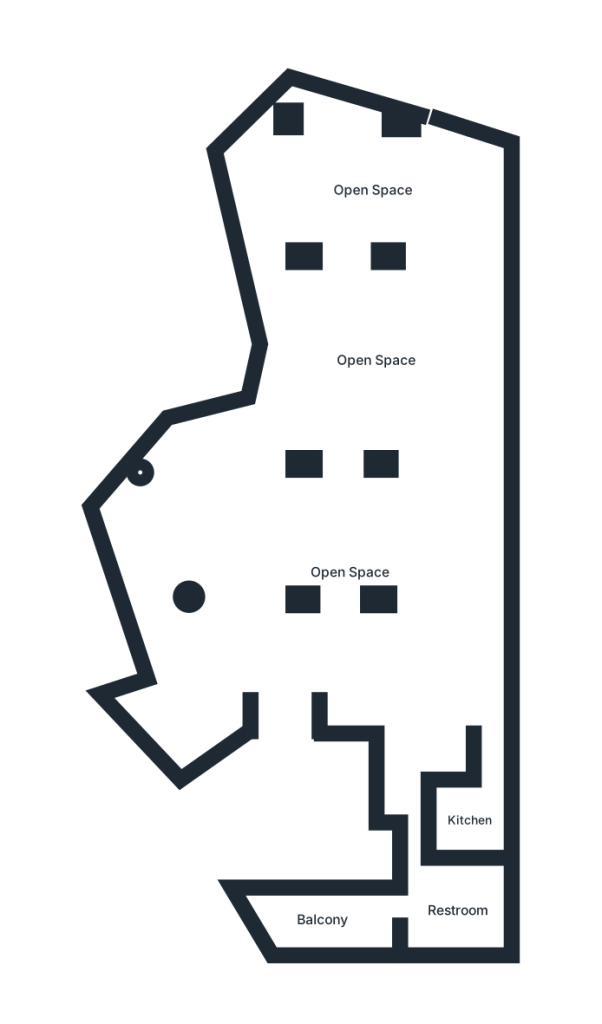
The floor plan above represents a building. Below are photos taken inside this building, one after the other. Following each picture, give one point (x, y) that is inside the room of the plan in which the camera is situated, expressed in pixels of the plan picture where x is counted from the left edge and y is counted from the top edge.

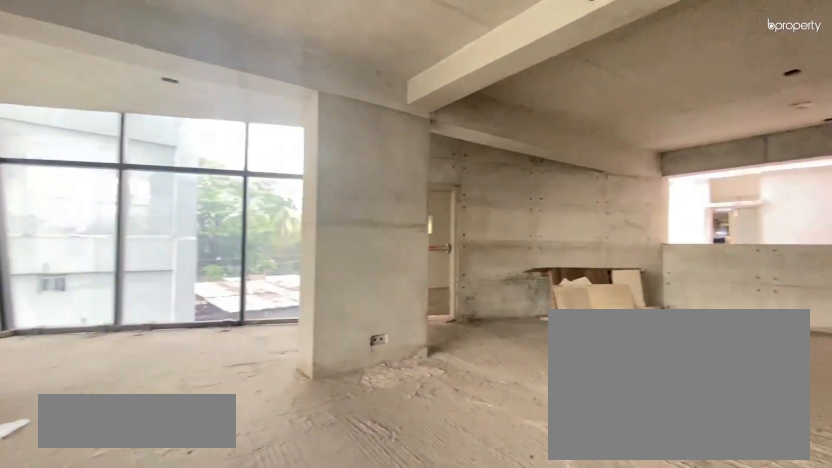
(390, 198)
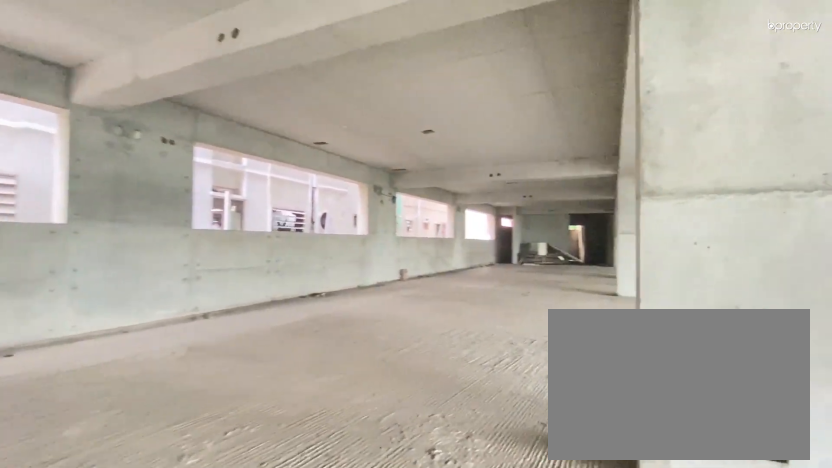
(390, 198)
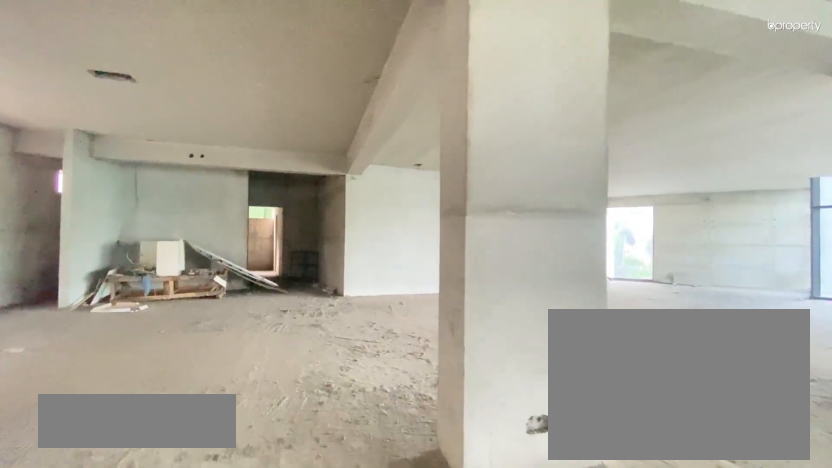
(474, 626)
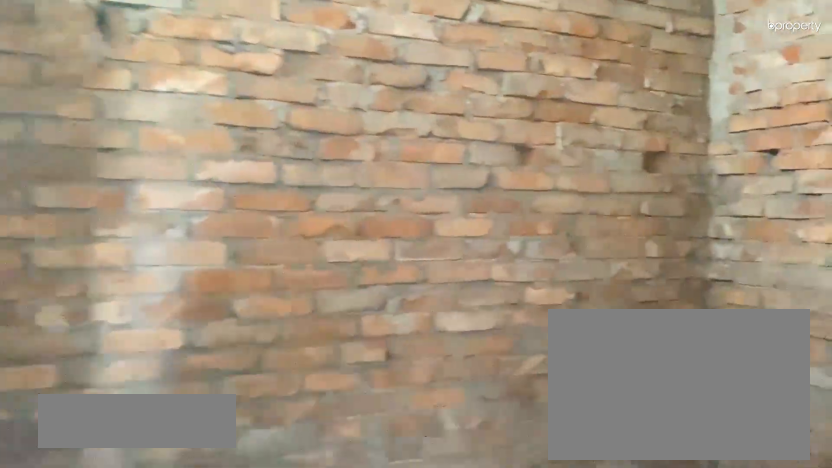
(467, 824)
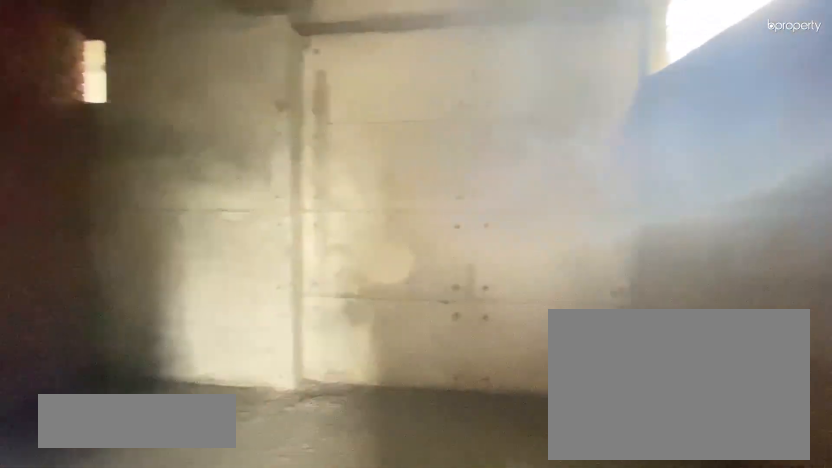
(449, 909)
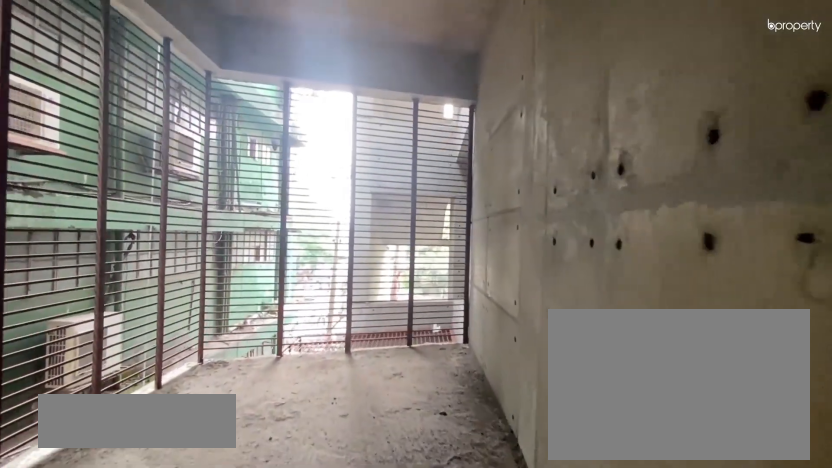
(321, 926)
